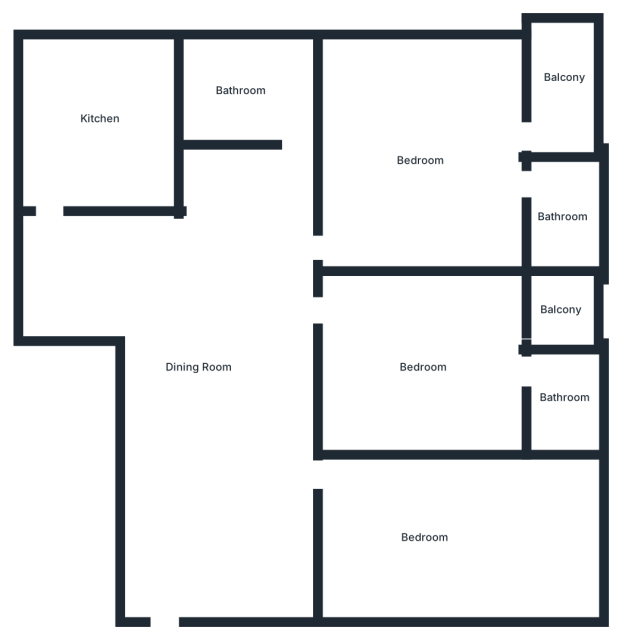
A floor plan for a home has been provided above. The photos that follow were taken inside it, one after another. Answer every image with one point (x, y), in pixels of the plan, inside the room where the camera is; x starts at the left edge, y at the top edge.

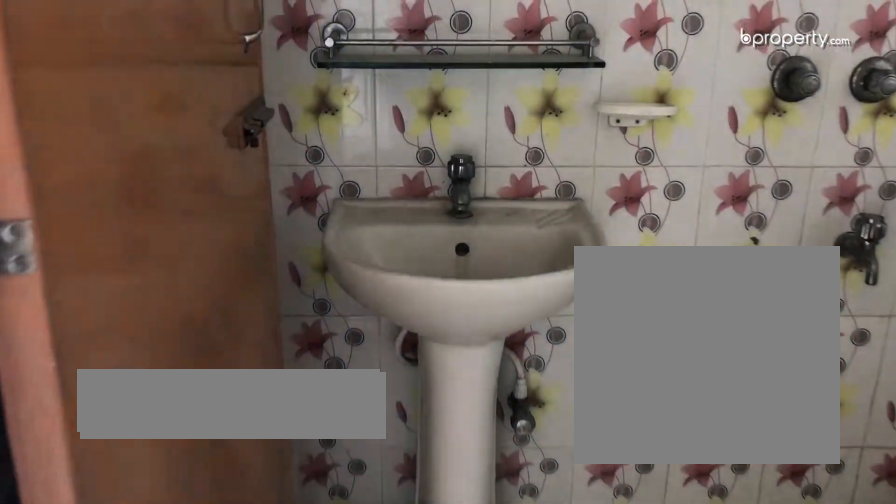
(565, 216)
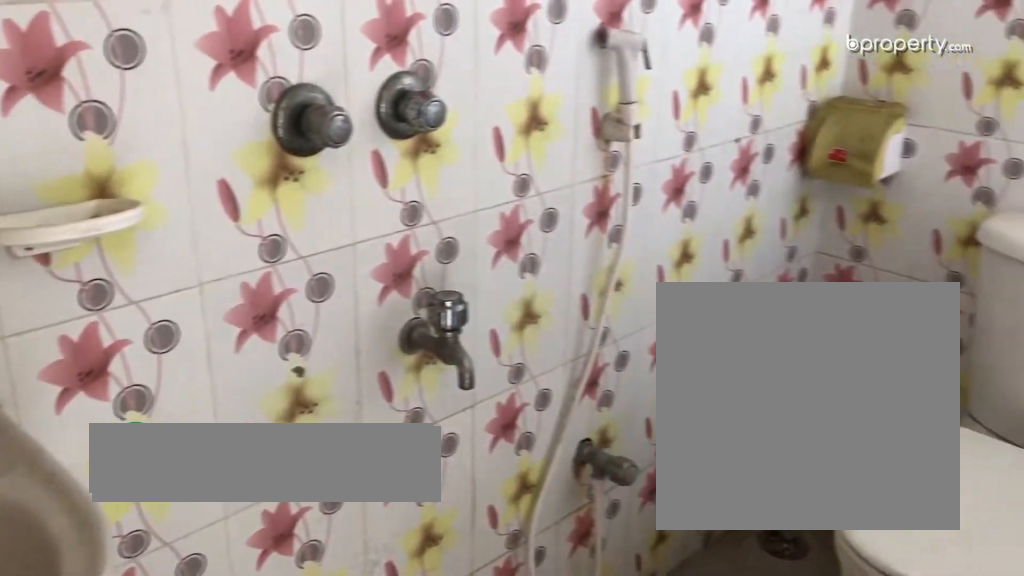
(565, 214)
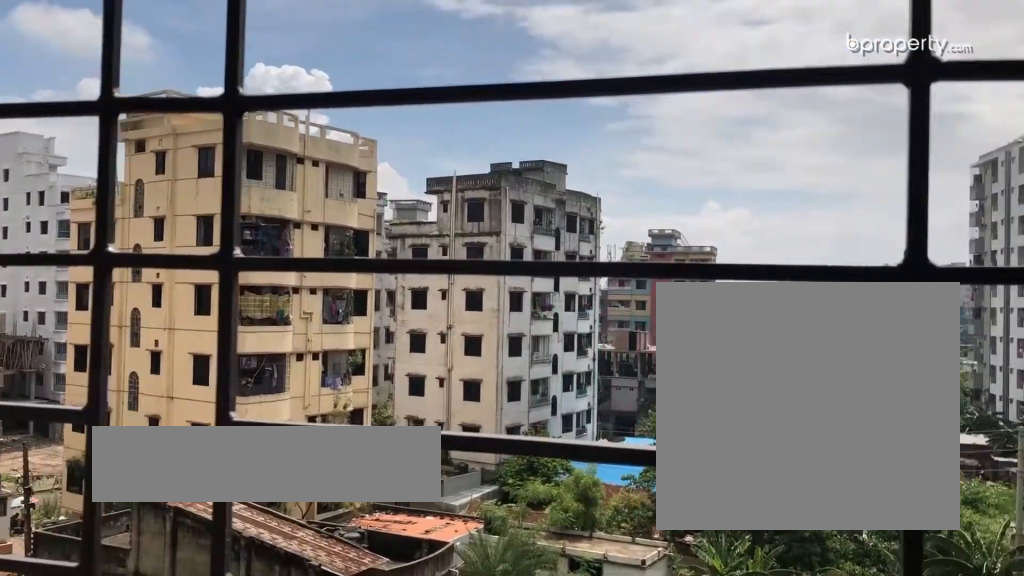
(562, 78)
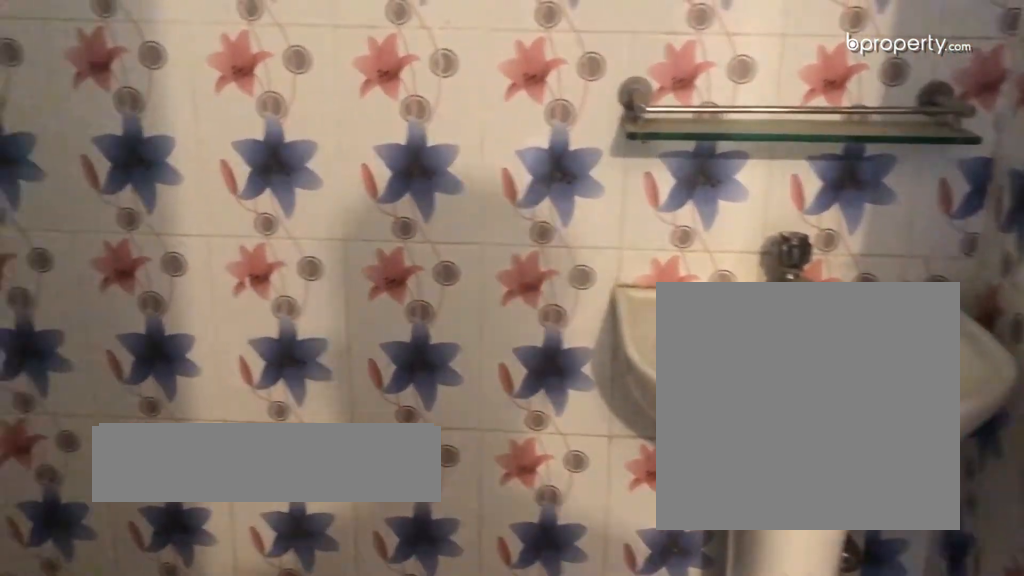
(240, 90)
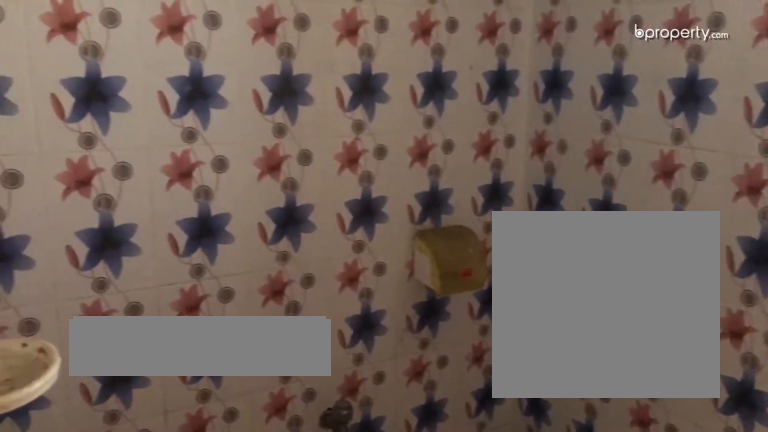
(240, 90)
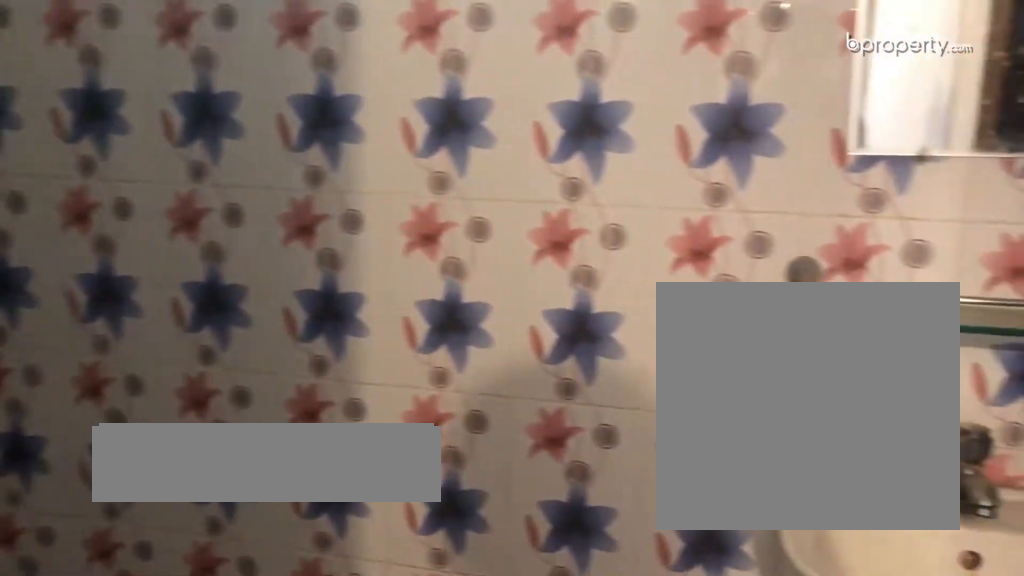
(223, 101)
